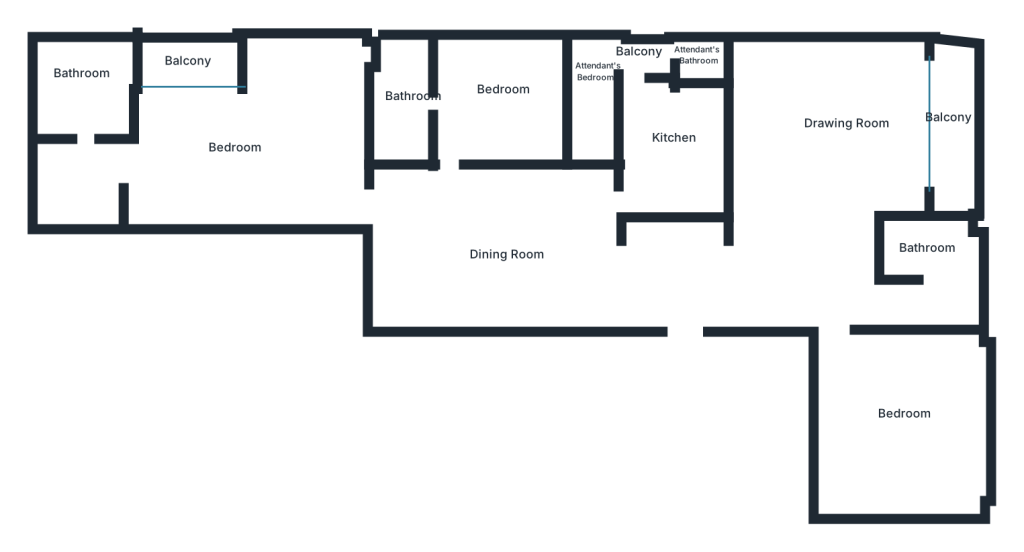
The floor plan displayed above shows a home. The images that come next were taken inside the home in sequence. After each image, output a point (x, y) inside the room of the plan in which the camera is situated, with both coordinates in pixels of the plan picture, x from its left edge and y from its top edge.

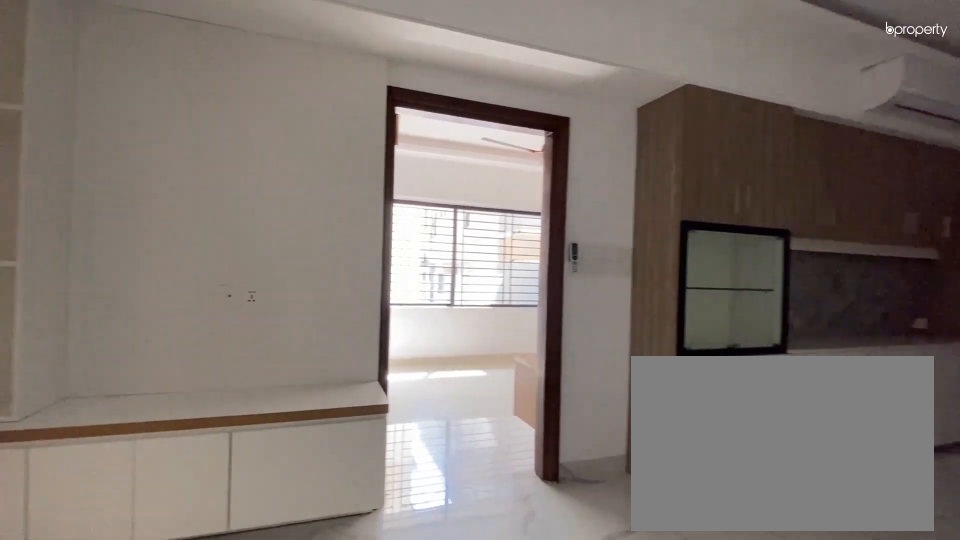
(492, 262)
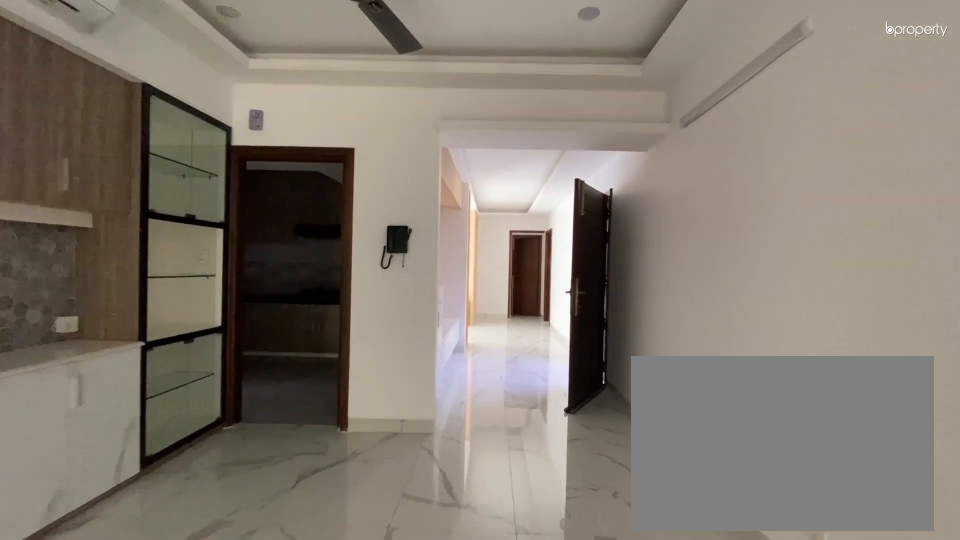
(653, 265)
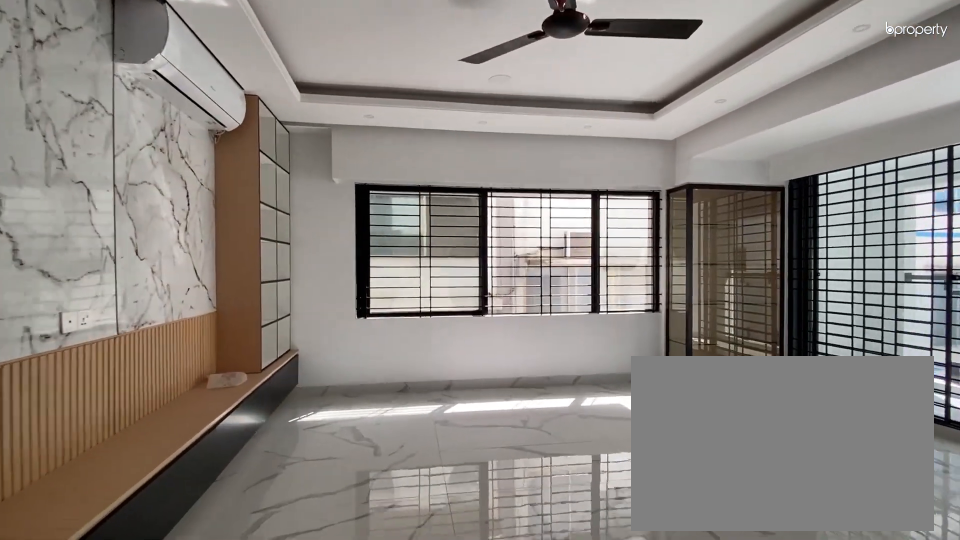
(846, 125)
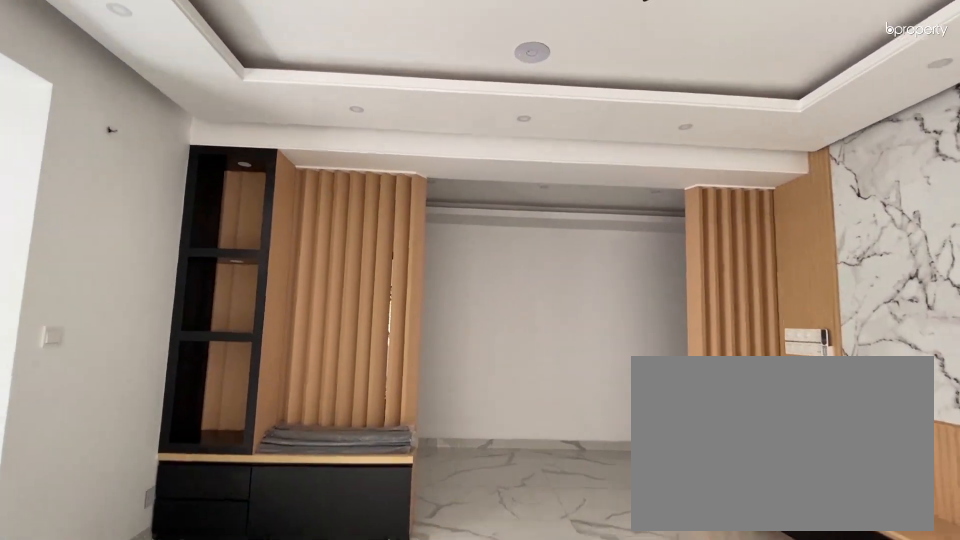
(846, 125)
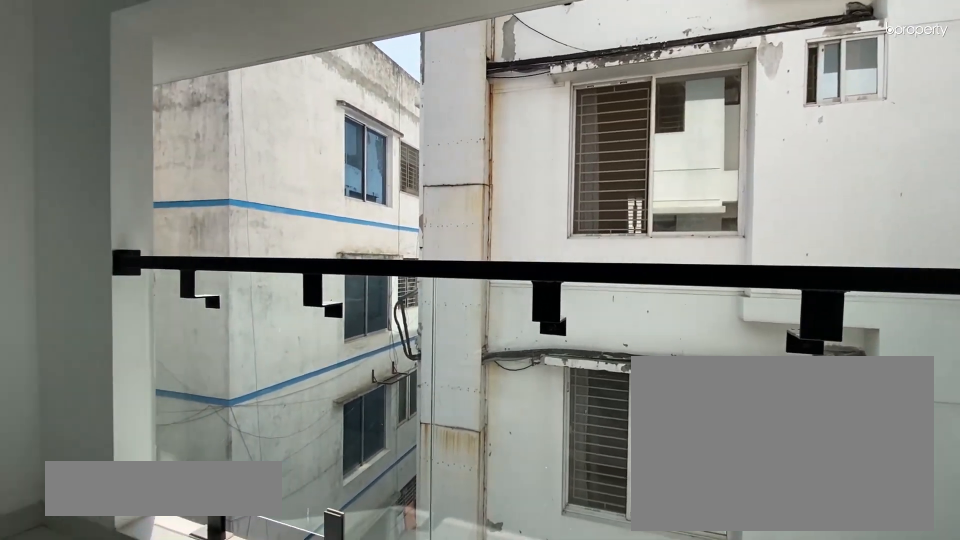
(947, 123)
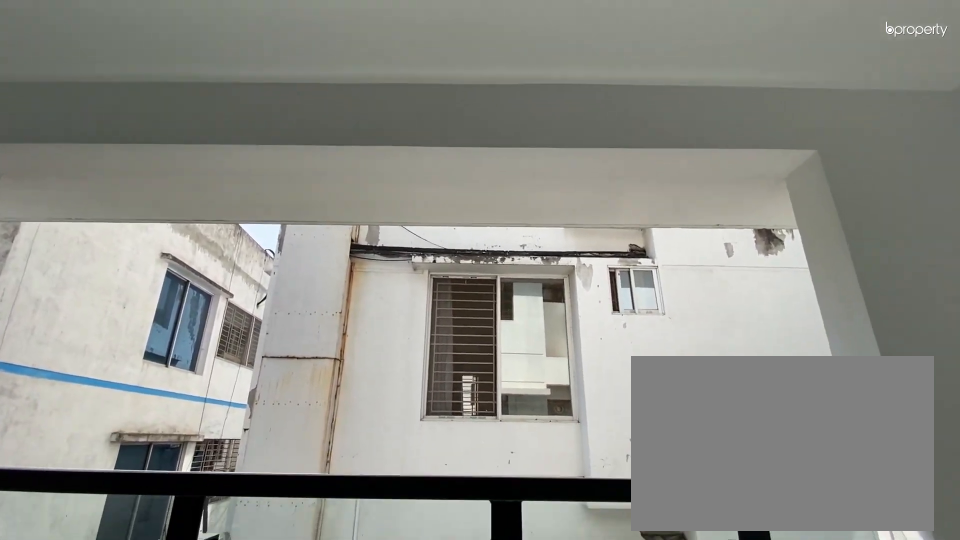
(947, 123)
